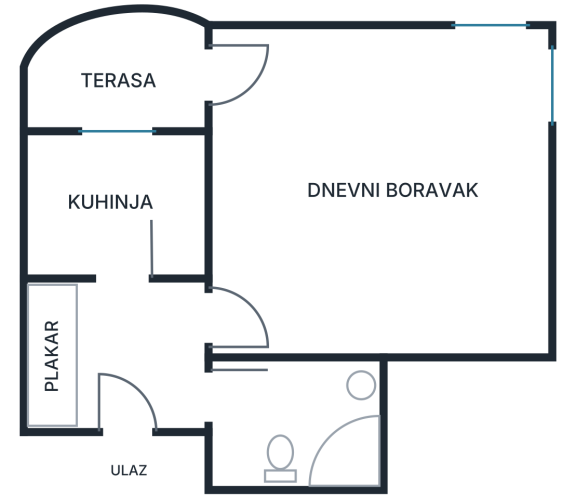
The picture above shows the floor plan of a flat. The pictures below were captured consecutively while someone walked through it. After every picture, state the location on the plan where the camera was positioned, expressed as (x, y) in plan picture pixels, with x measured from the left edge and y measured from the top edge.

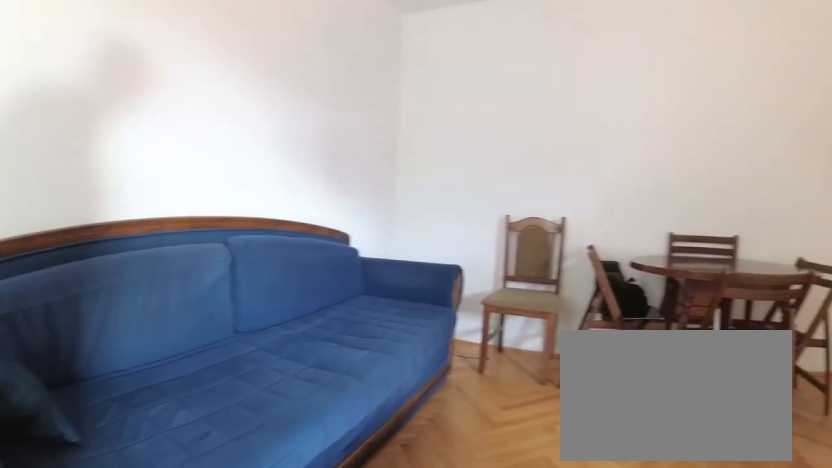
(386, 149)
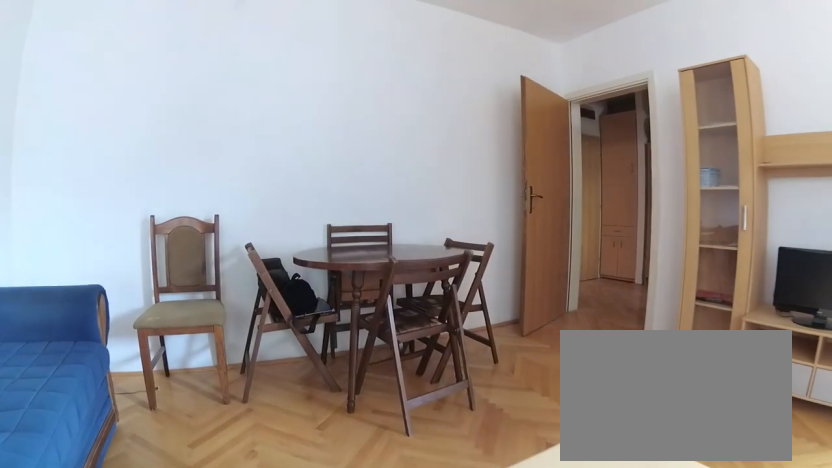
(416, 172)
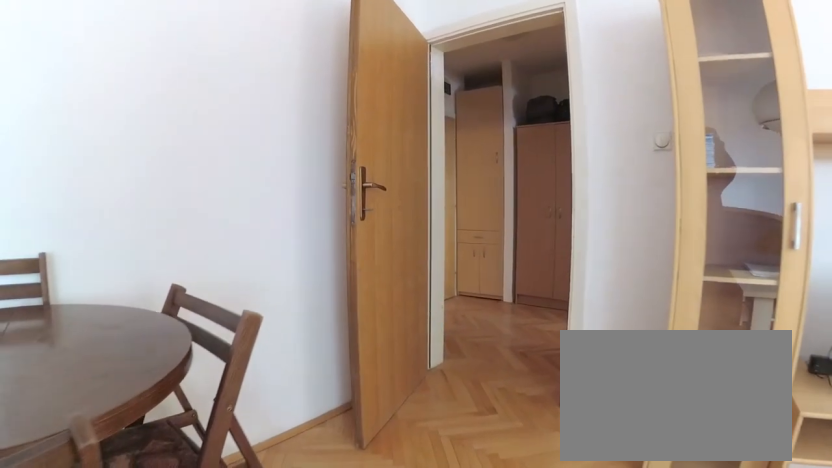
(337, 271)
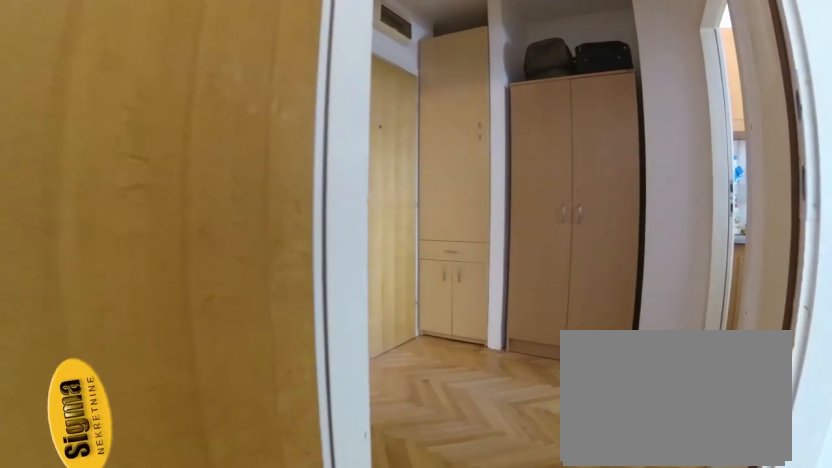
(282, 303)
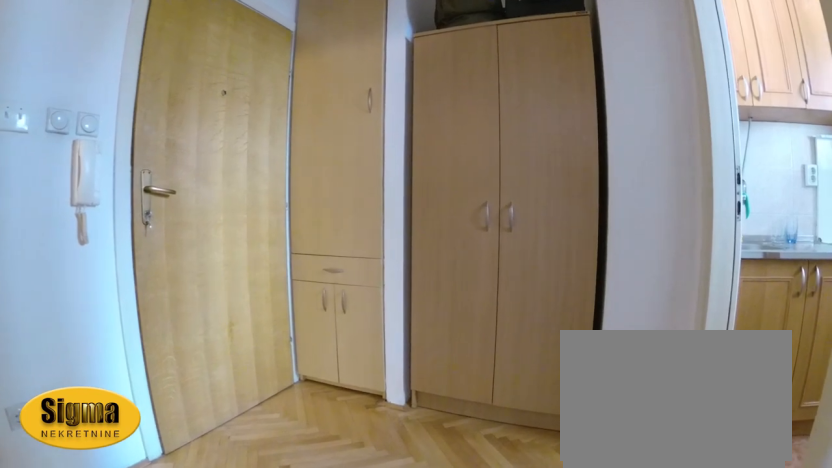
(232, 308)
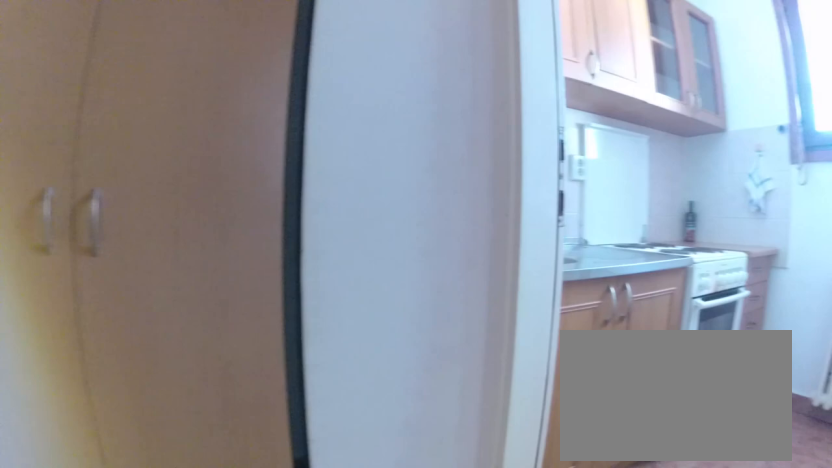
(179, 313)
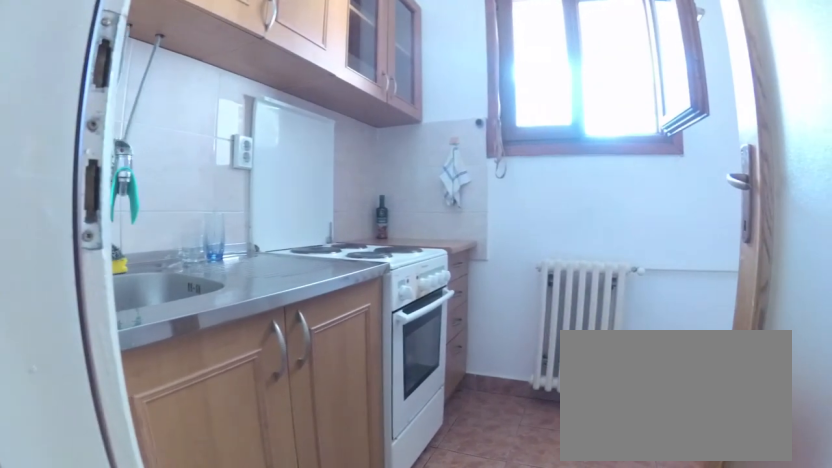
(137, 311)
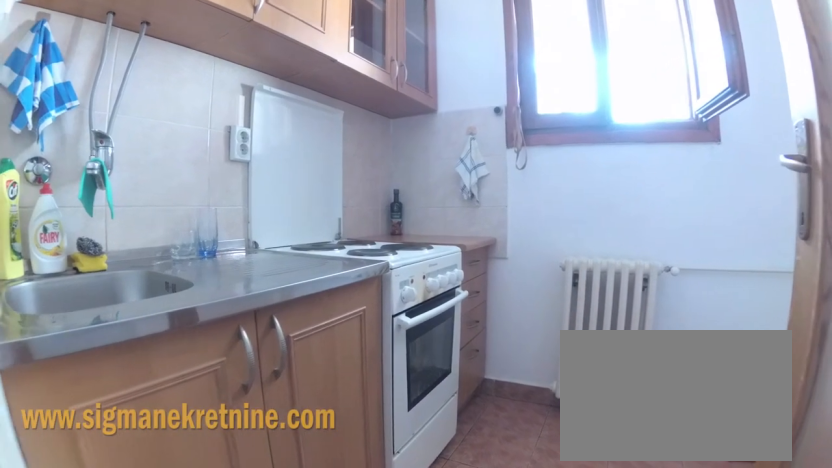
(129, 305)
